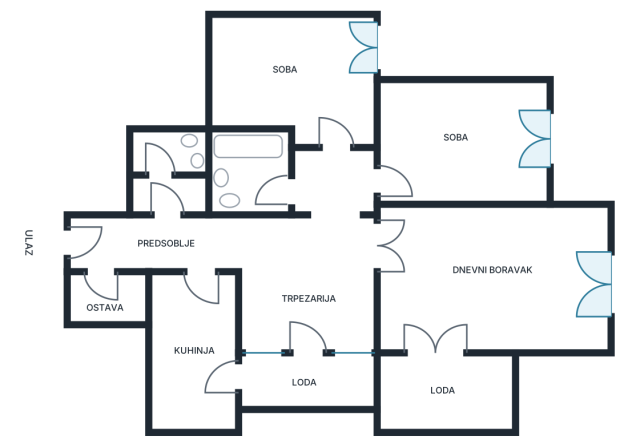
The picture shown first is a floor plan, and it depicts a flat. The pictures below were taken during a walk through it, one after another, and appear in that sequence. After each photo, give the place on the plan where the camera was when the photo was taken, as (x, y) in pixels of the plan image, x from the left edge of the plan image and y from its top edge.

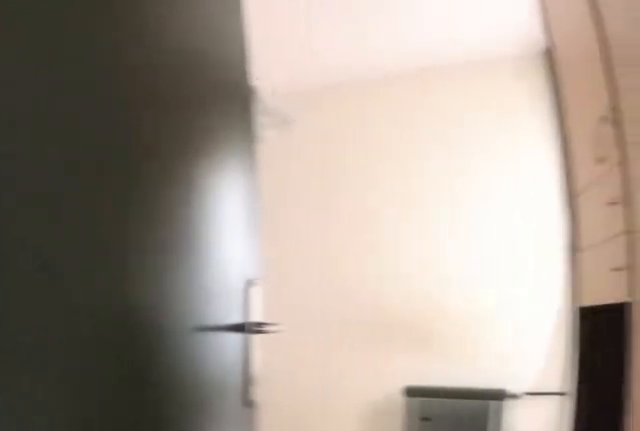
(348, 191)
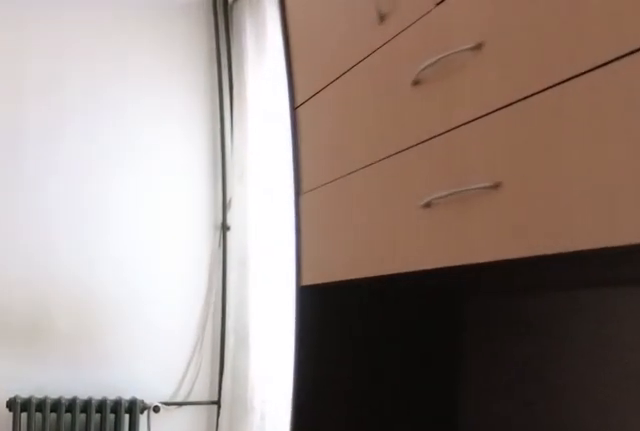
(336, 148)
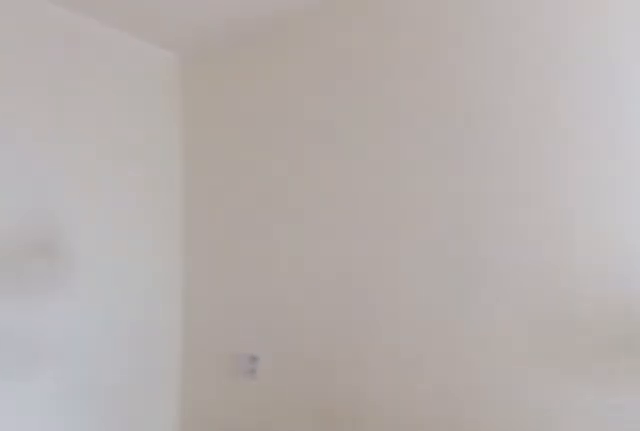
(346, 134)
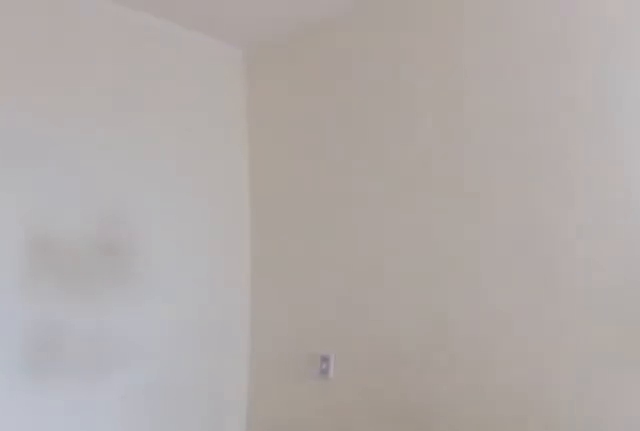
(349, 131)
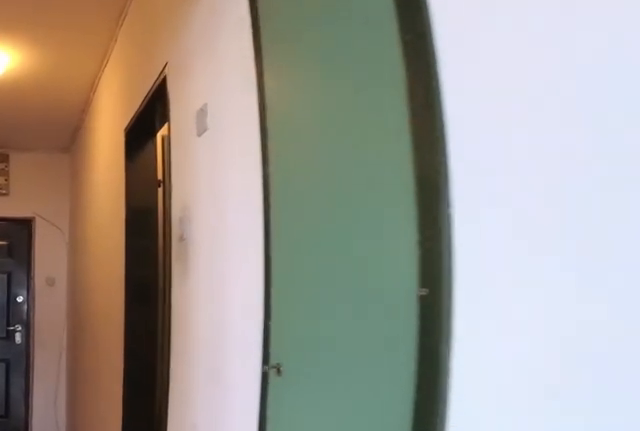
(309, 249)
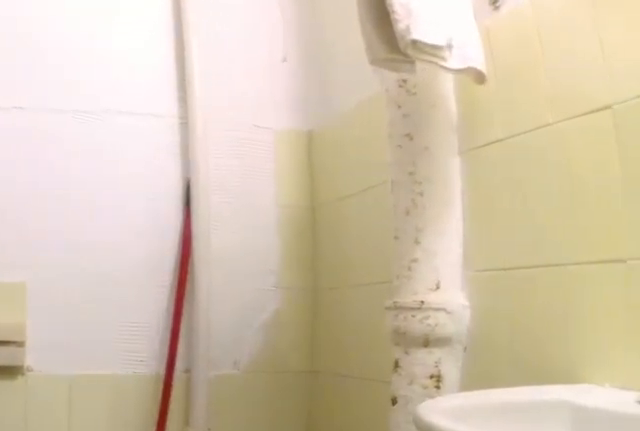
(167, 209)
